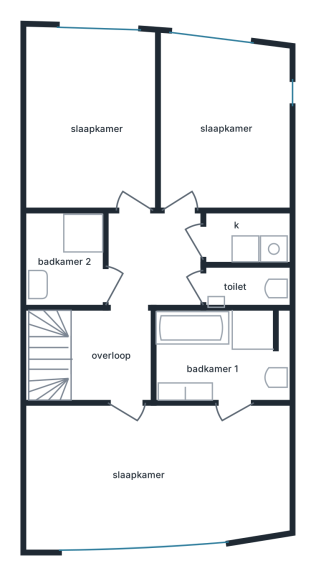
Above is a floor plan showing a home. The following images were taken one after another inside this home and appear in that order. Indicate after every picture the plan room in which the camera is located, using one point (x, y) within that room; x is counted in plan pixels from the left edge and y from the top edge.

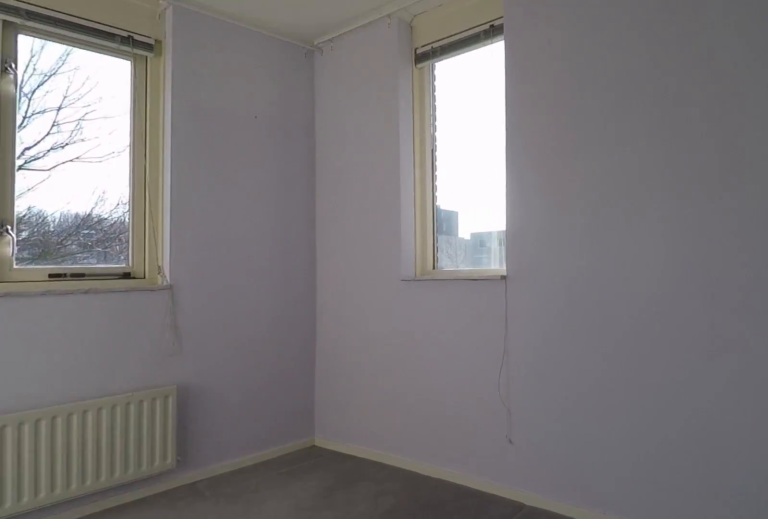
(222, 125)
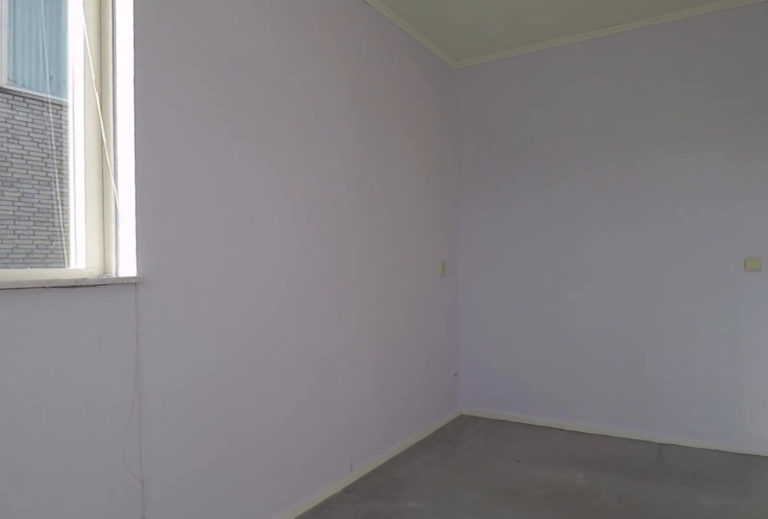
(222, 125)
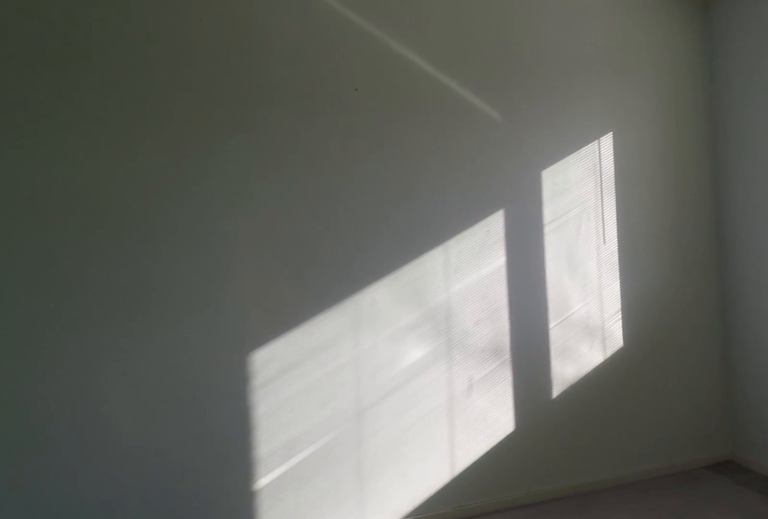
(92, 120)
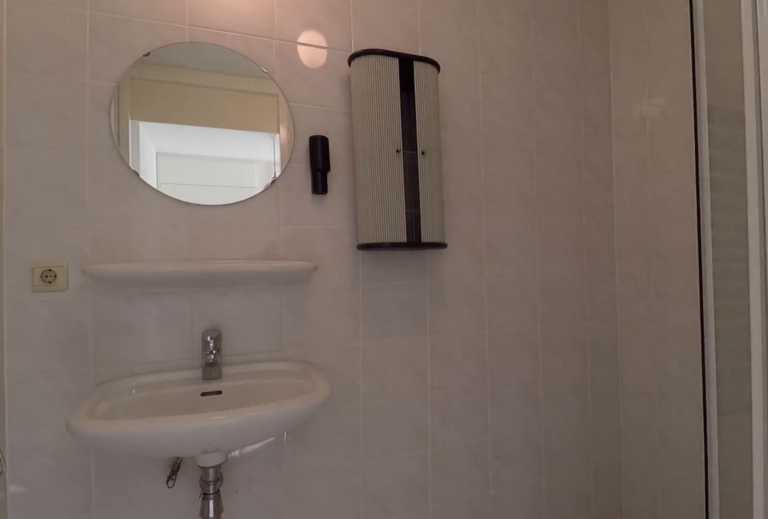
(70, 253)
